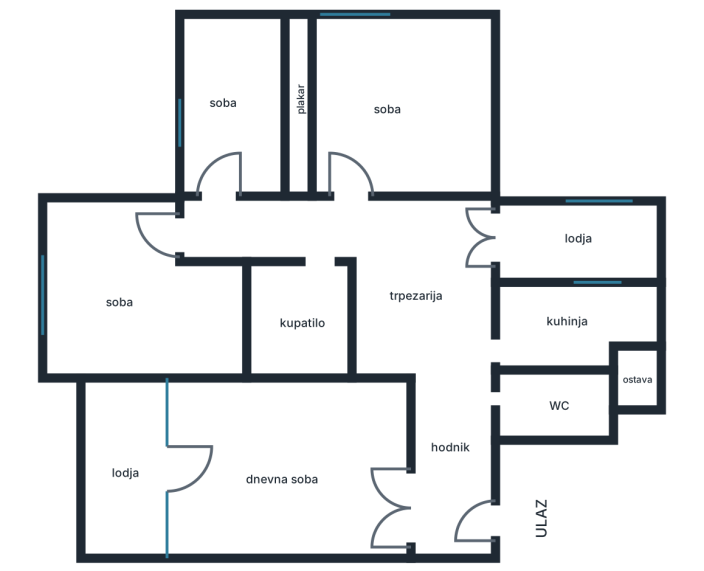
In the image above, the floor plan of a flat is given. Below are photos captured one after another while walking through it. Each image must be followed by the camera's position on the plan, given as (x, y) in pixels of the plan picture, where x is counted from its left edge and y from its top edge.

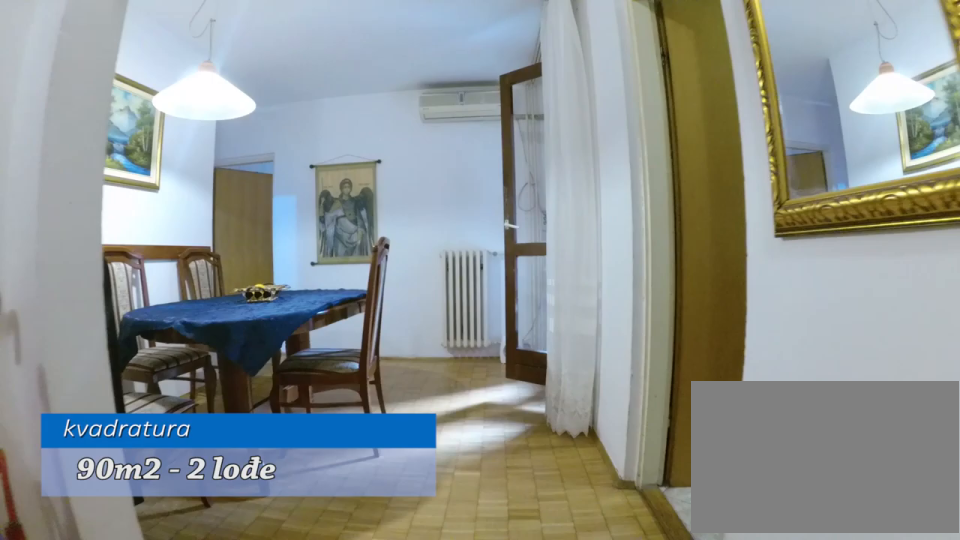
(458, 415)
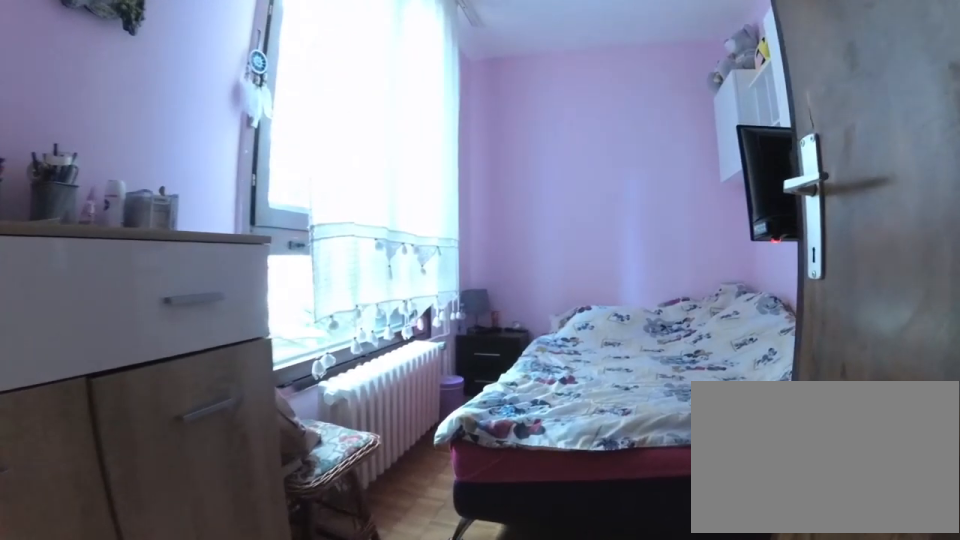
(242, 208)
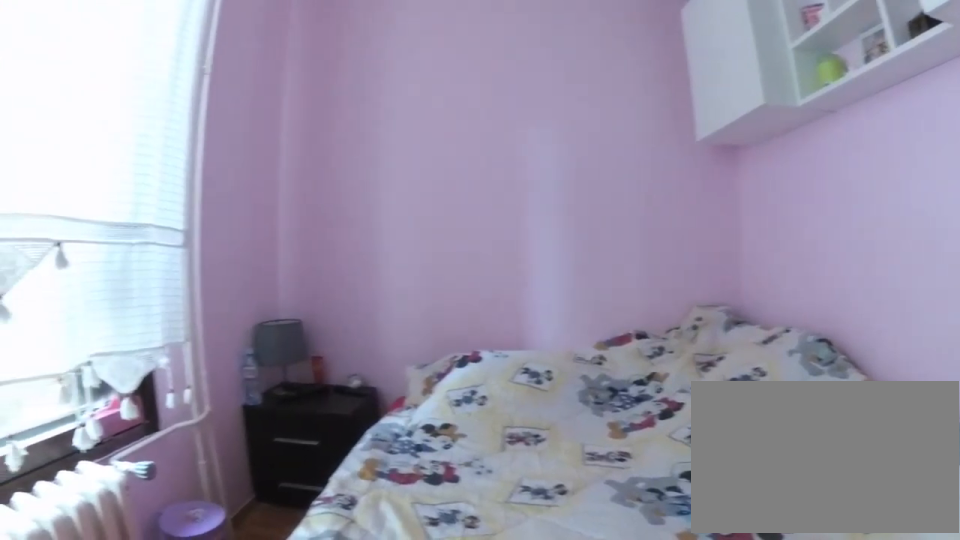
(242, 136)
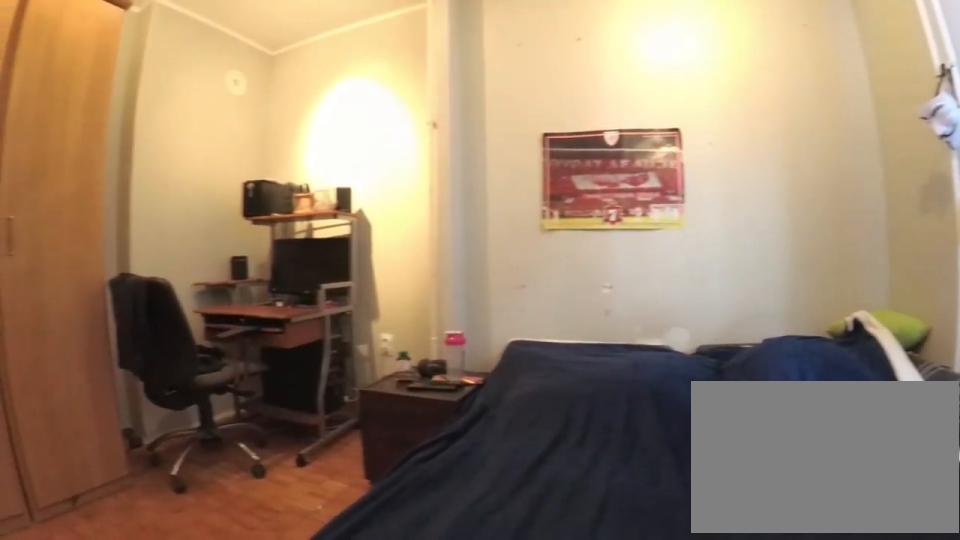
(77, 240)
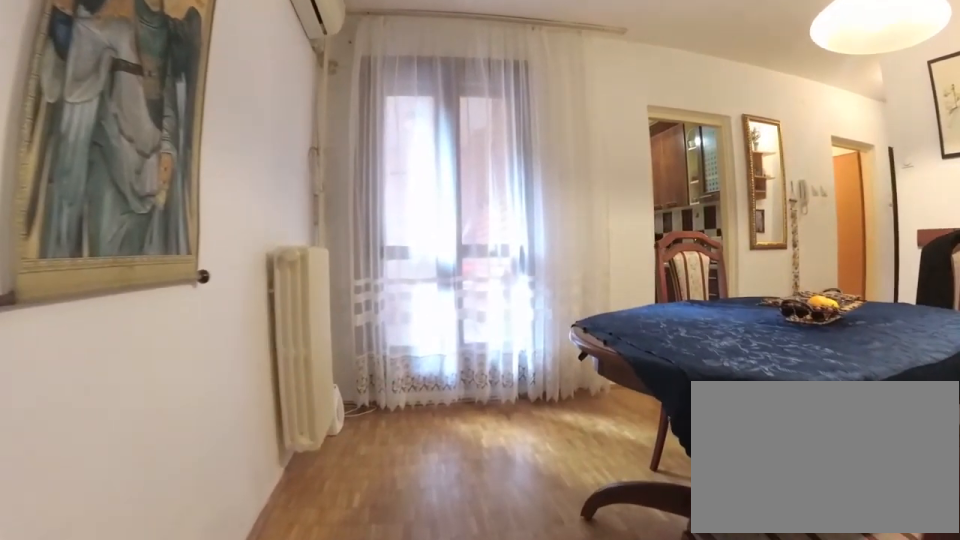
(313, 230)
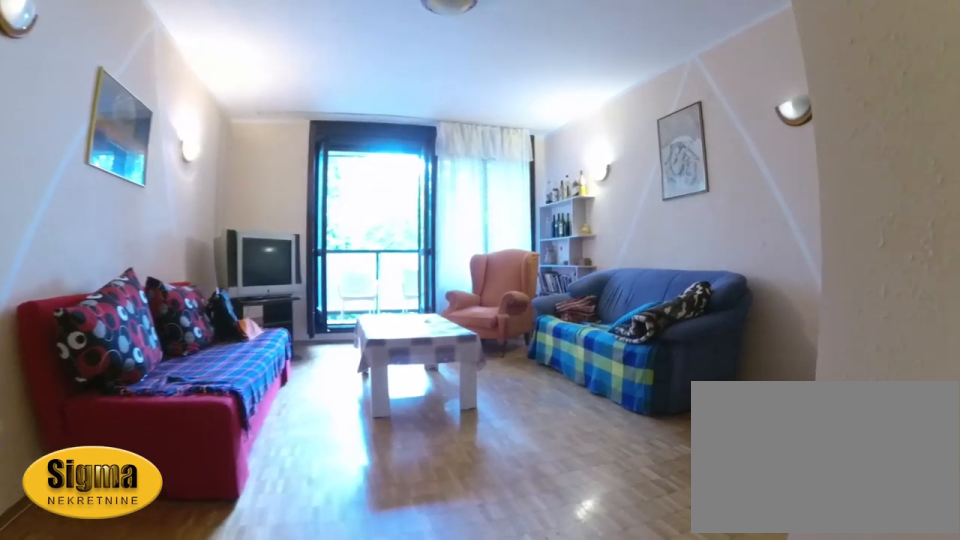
(434, 488)
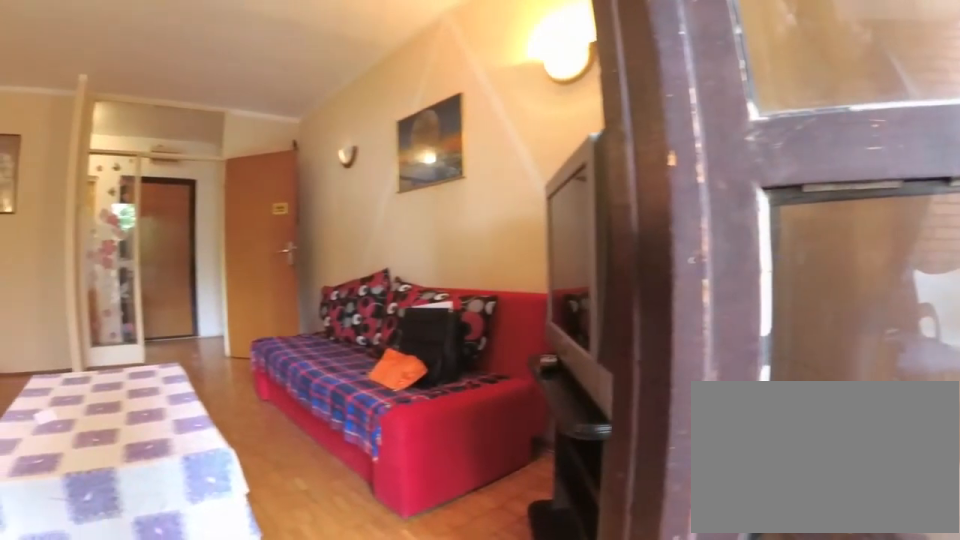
(158, 444)
